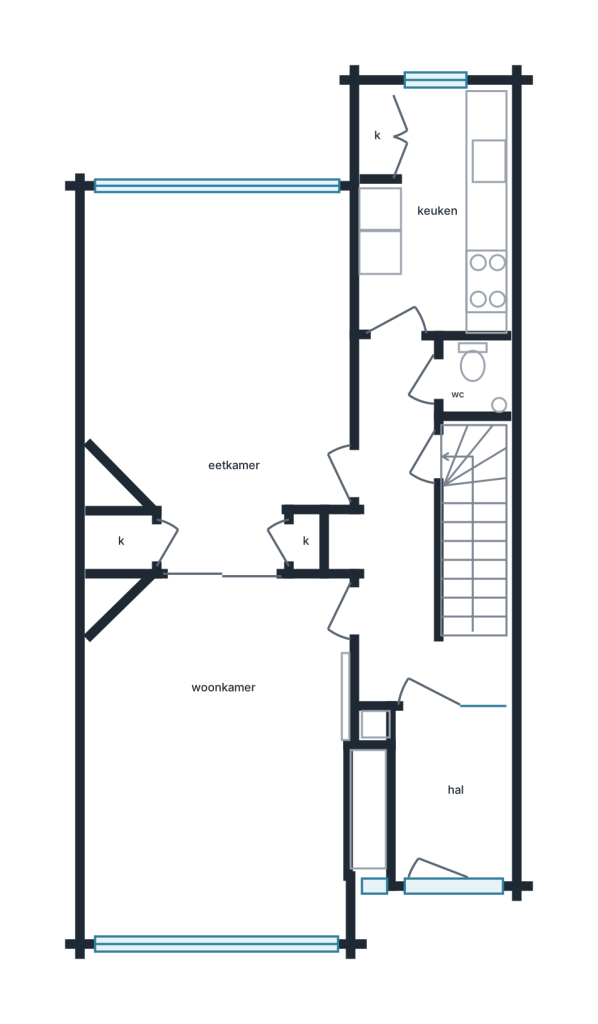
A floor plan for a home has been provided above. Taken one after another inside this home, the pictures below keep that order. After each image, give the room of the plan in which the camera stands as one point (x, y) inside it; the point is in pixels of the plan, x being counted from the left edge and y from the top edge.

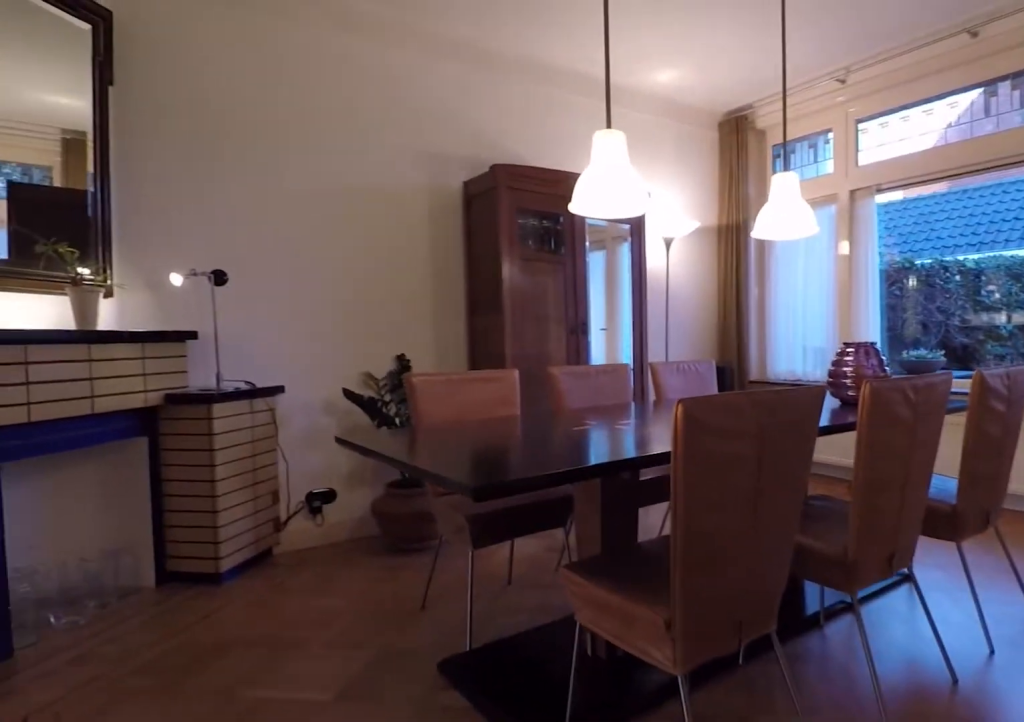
(228, 370)
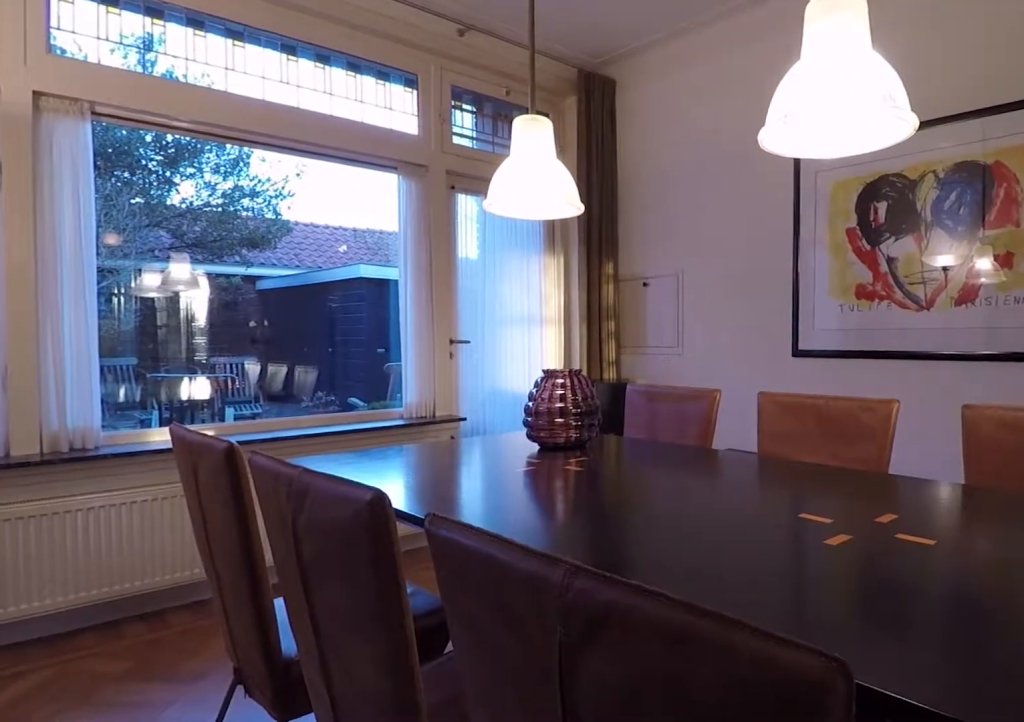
(228, 370)
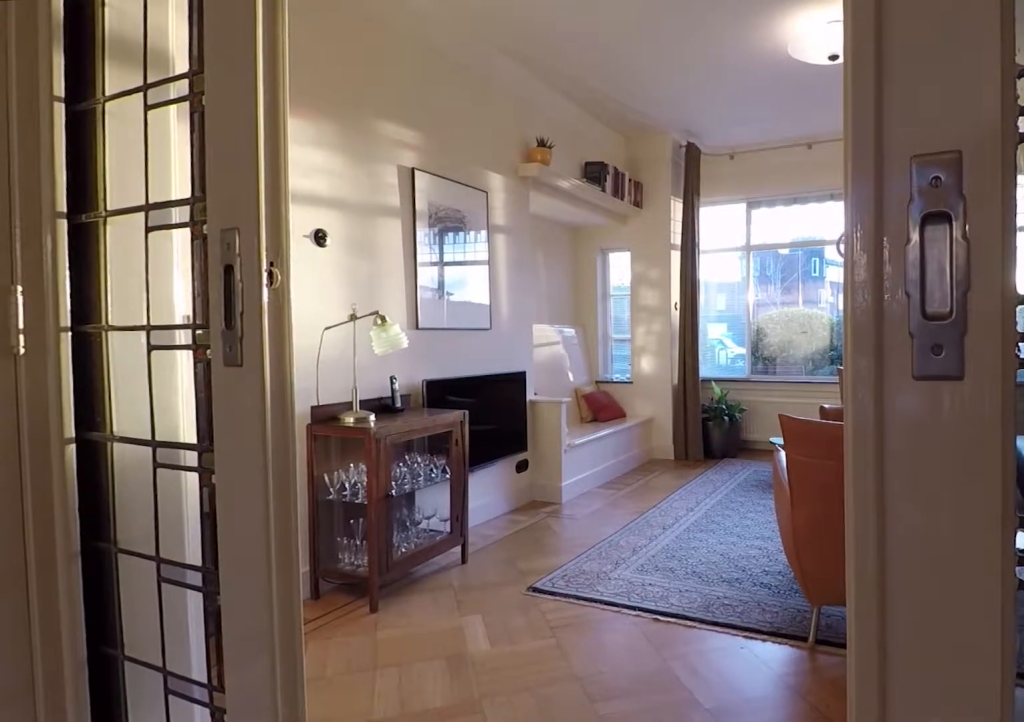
(228, 370)
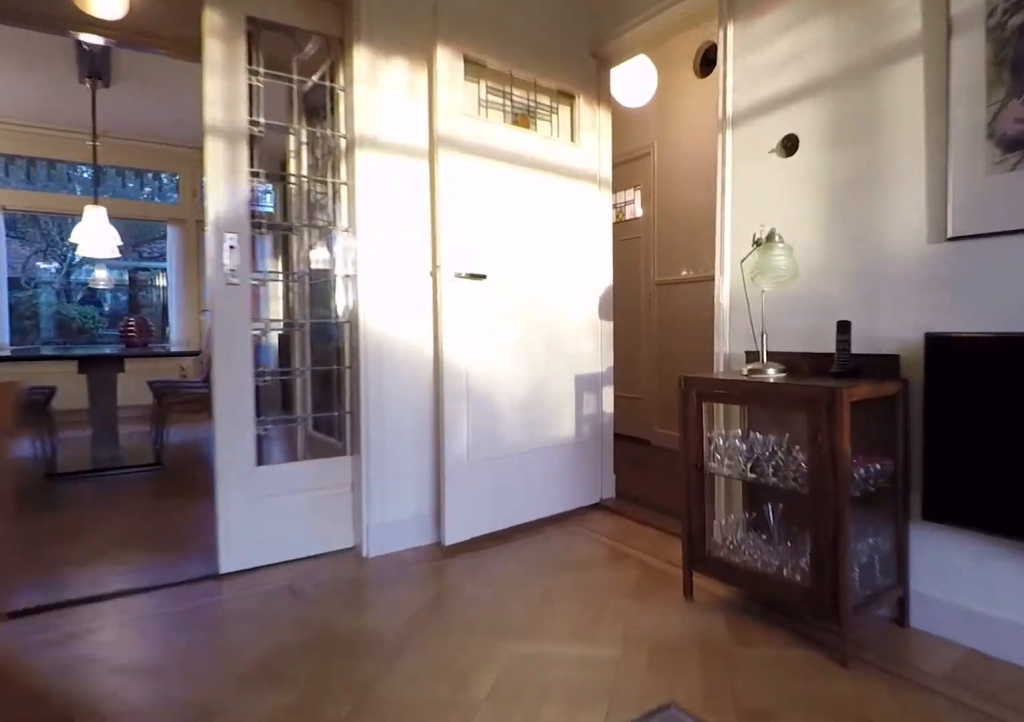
(235, 747)
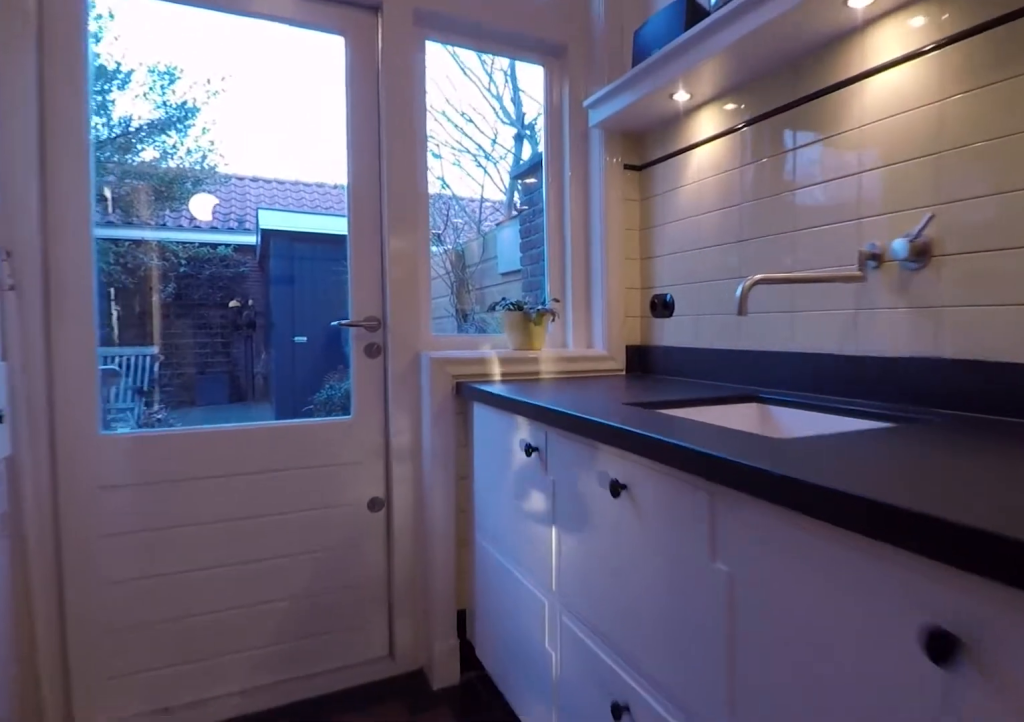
(440, 217)
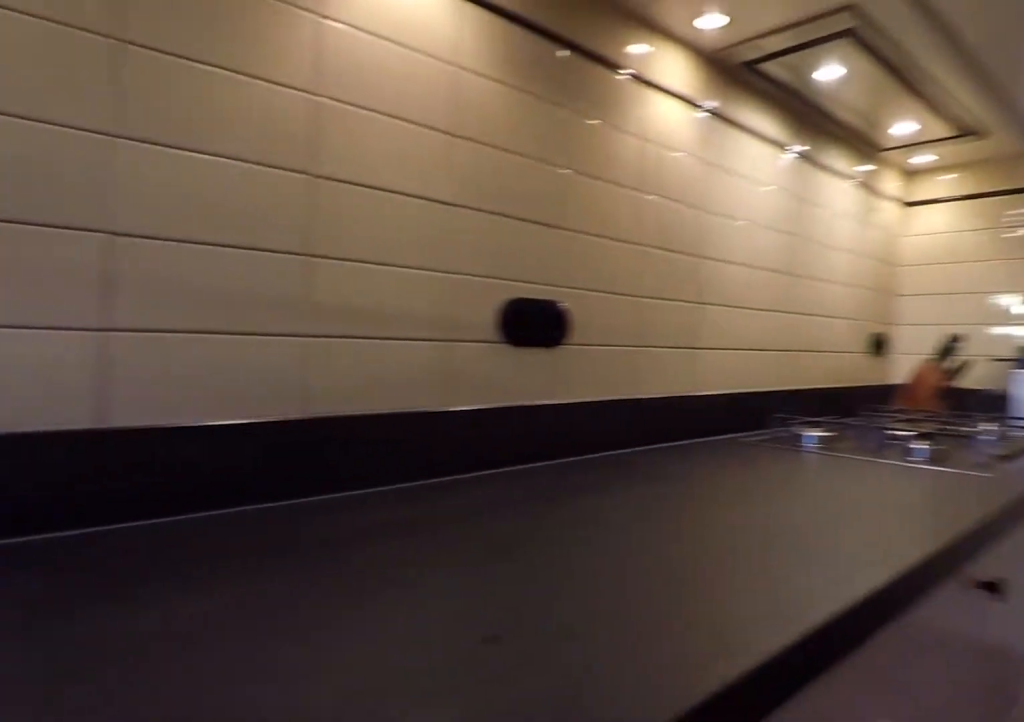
(440, 217)
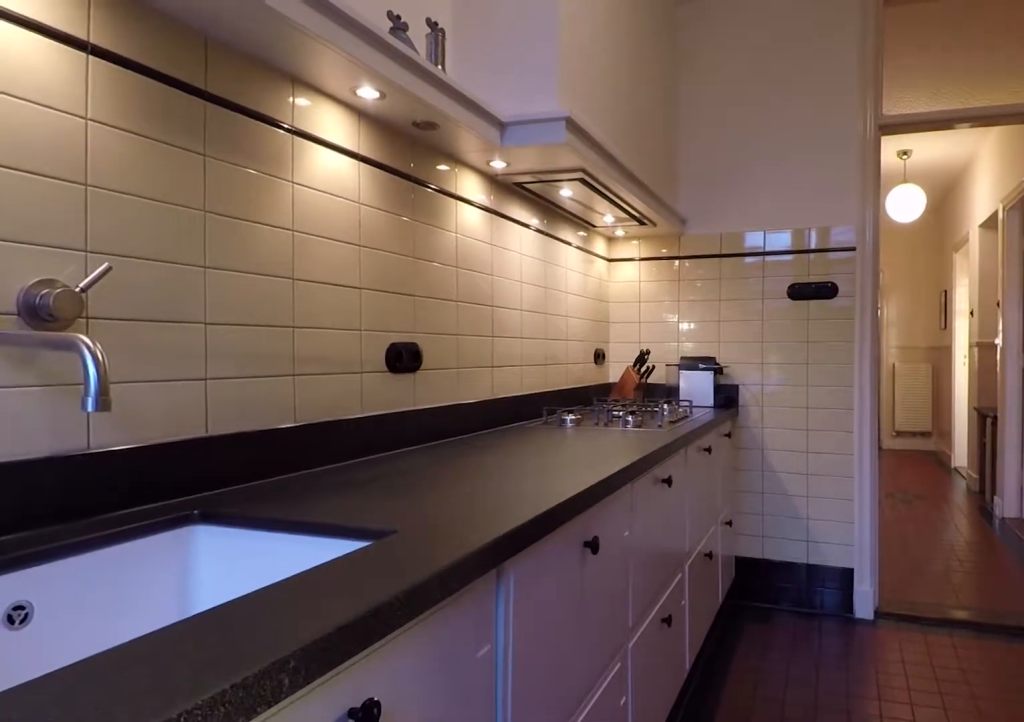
(440, 217)
